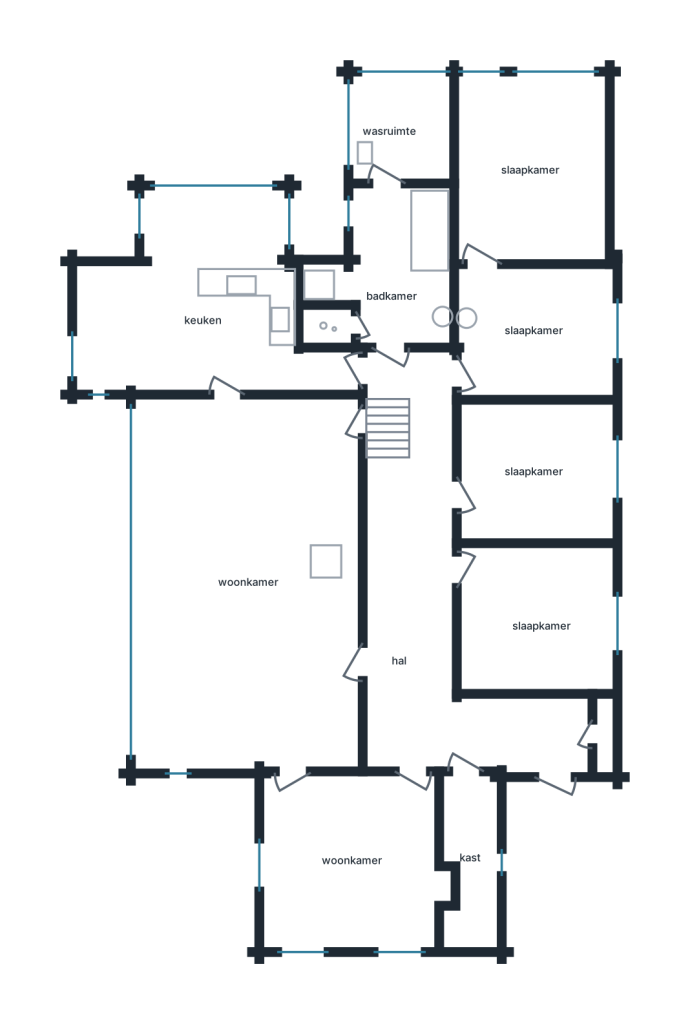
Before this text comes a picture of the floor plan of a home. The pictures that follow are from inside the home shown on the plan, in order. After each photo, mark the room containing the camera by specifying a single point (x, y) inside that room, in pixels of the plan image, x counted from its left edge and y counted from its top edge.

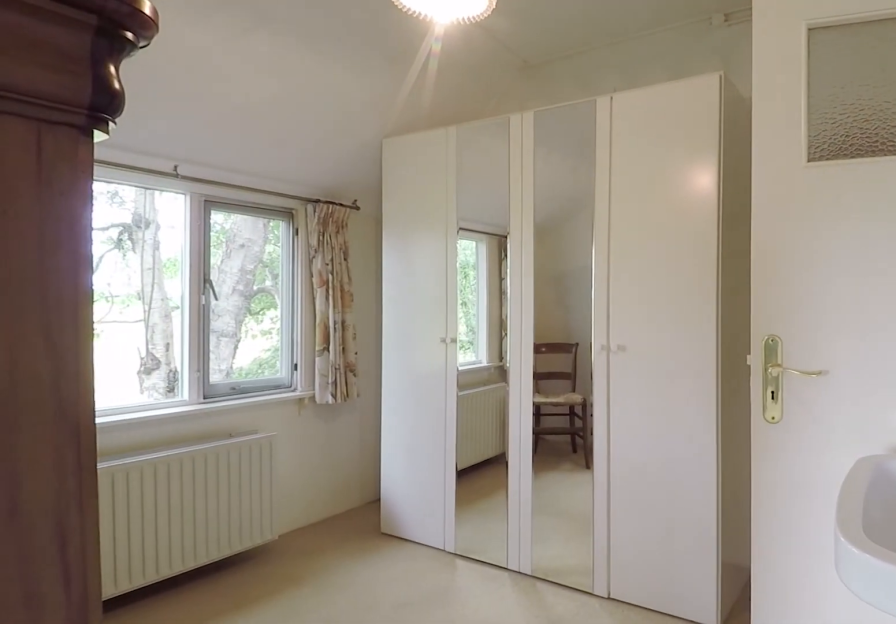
(534, 332)
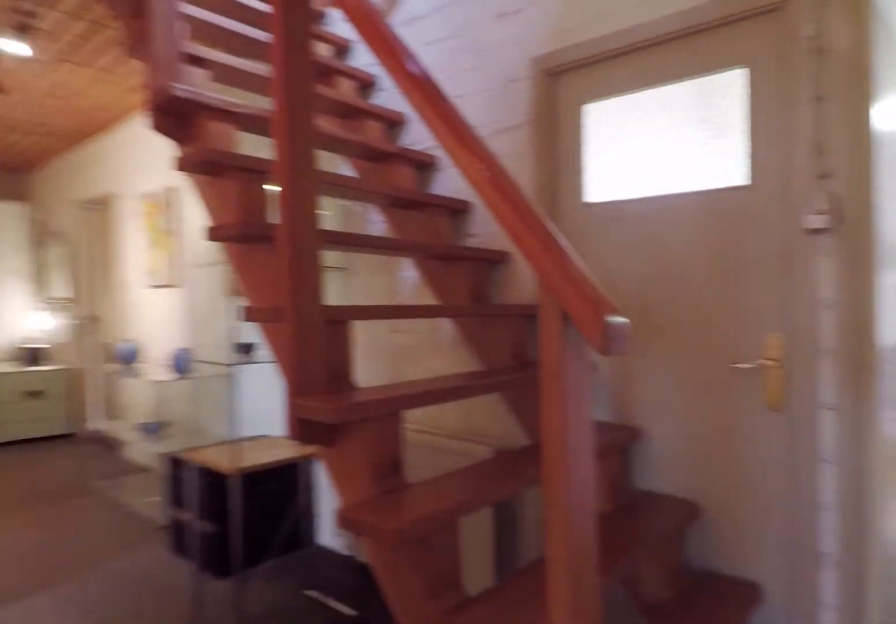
(437, 606)
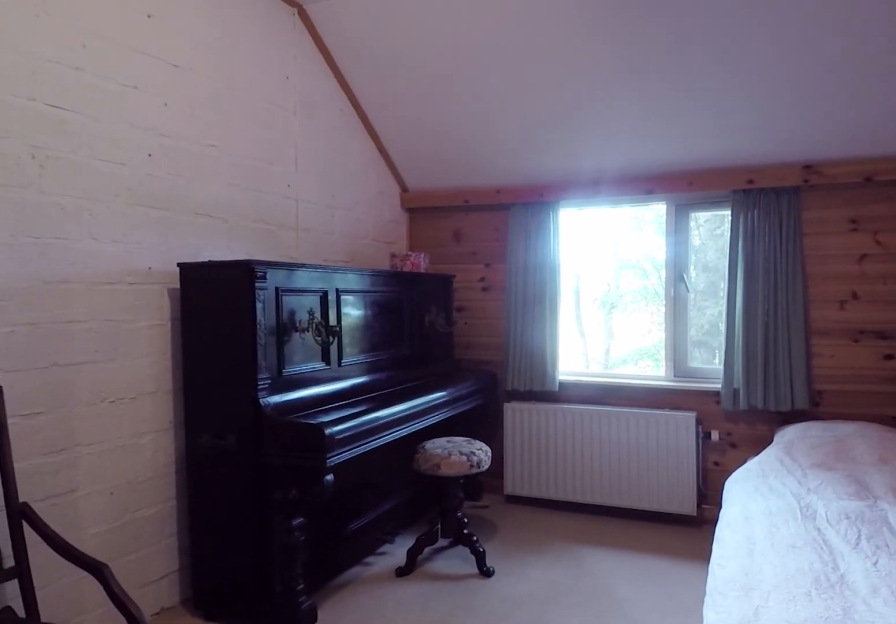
(534, 471)
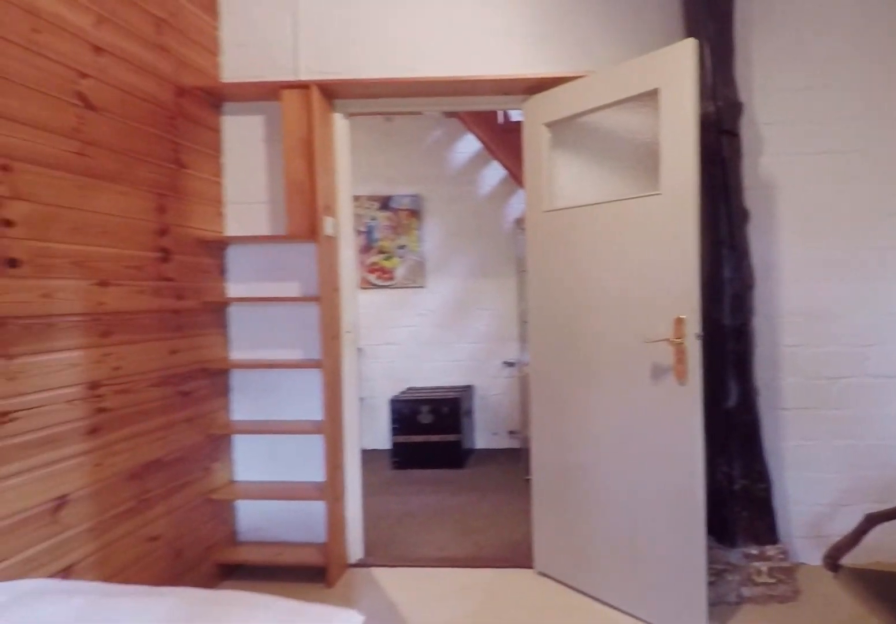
(534, 471)
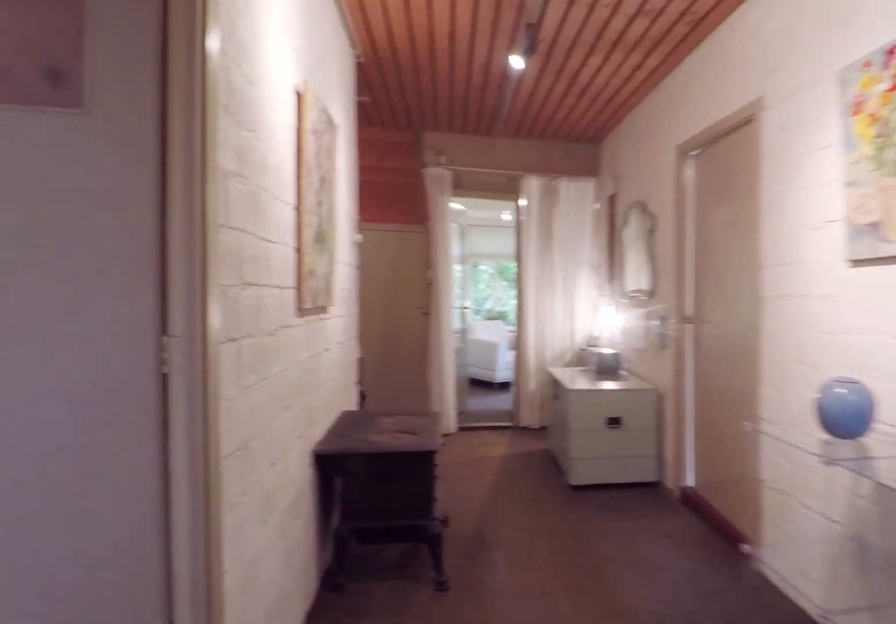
(436, 605)
